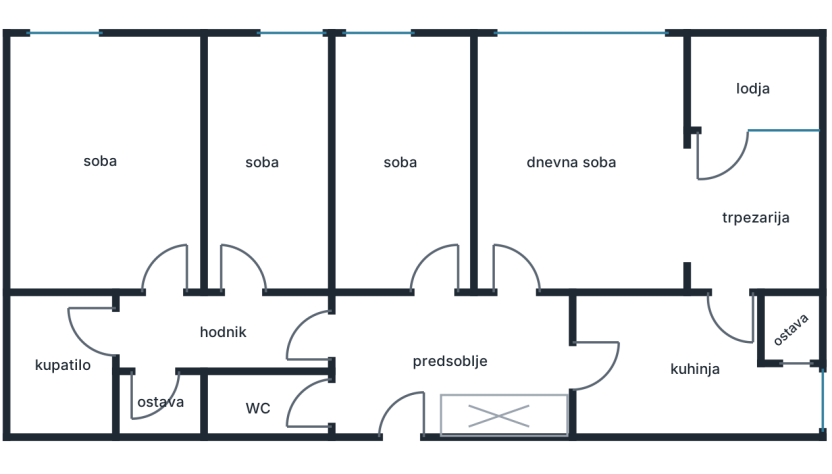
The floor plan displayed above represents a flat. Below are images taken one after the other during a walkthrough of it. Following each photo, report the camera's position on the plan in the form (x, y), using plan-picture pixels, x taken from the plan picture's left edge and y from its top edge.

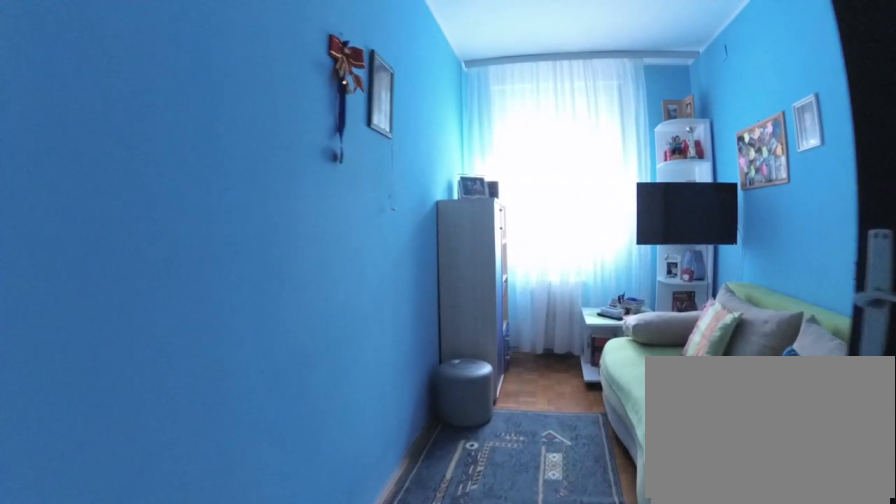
(432, 282)
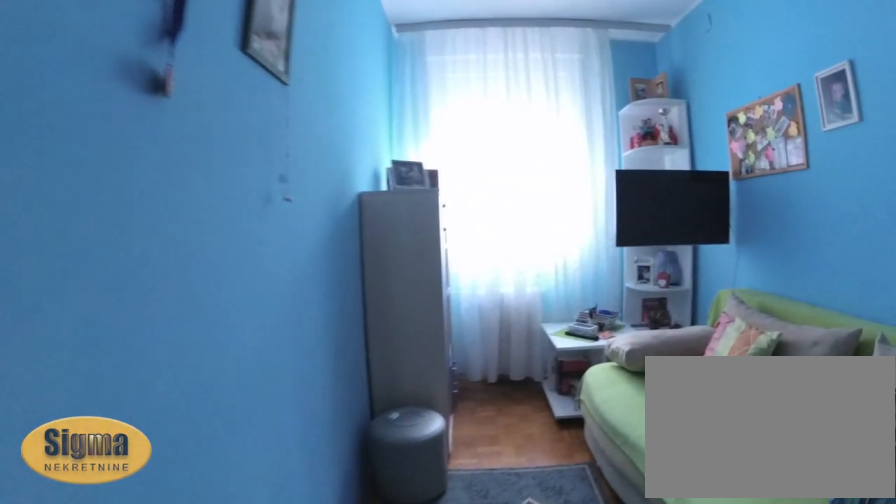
(433, 235)
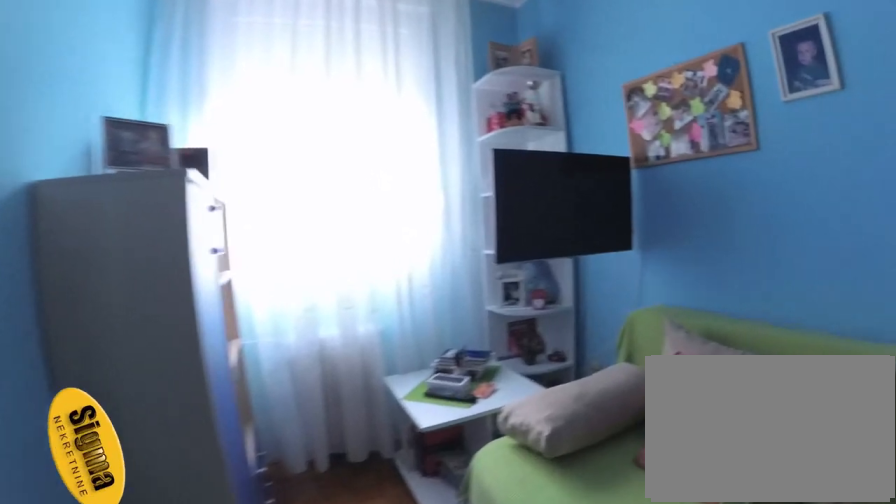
(432, 183)
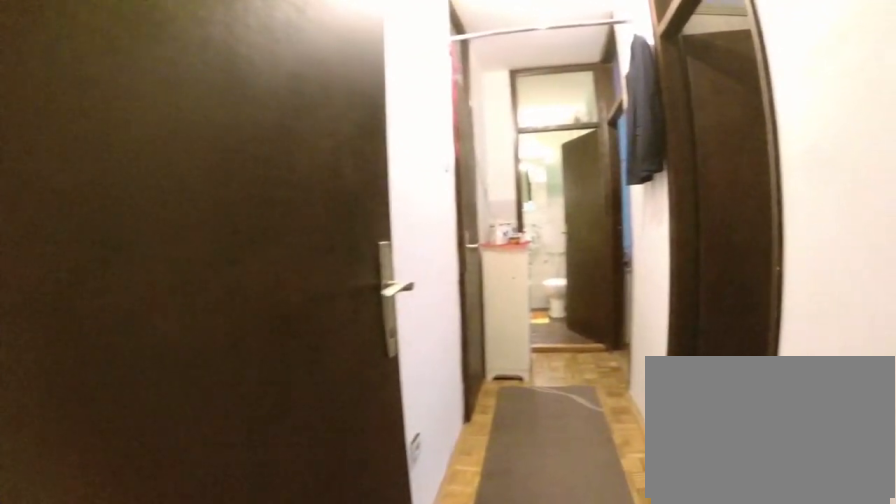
(400, 340)
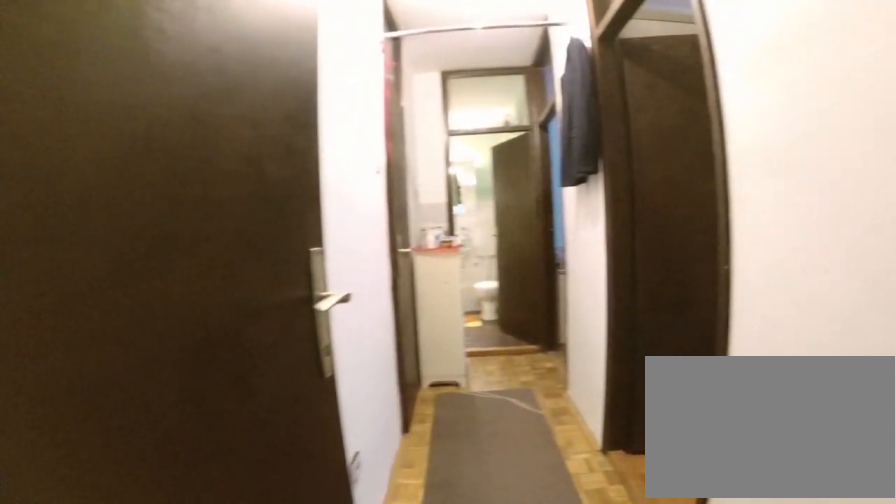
(394, 339)
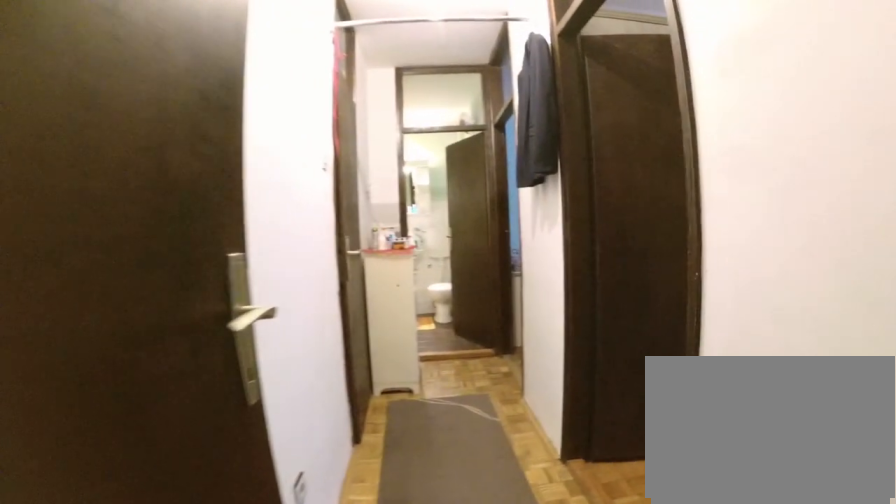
(387, 339)
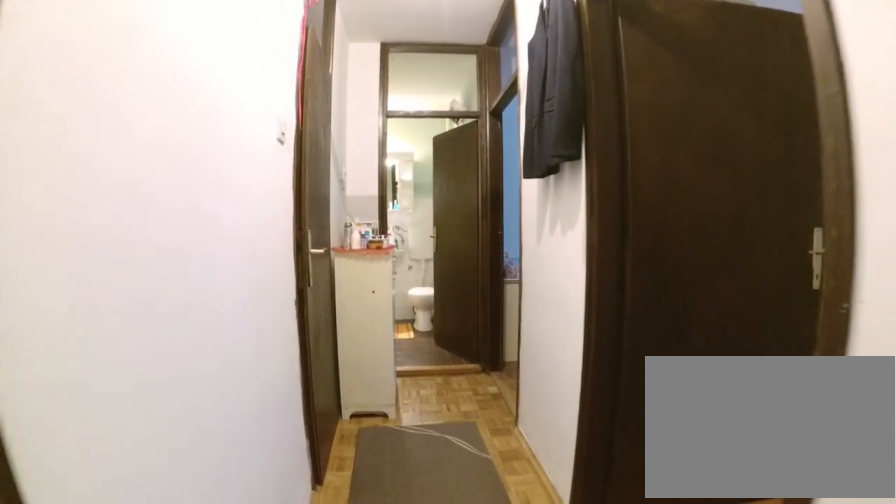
(368, 338)
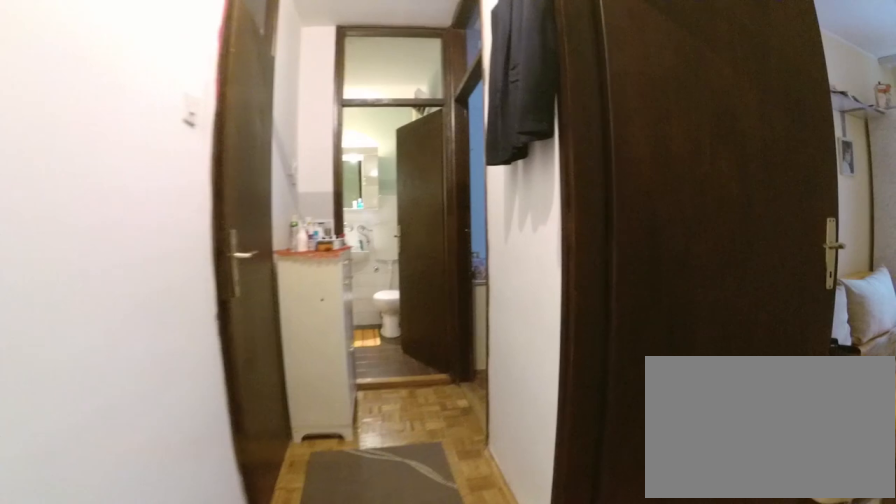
(340, 338)
